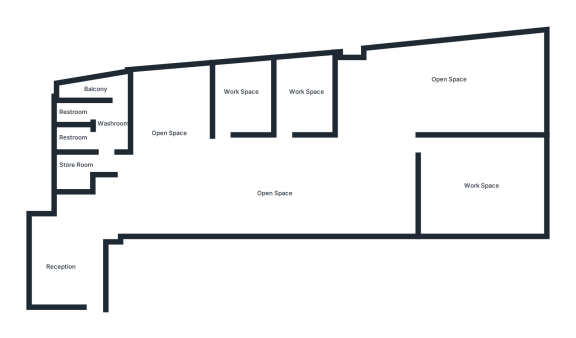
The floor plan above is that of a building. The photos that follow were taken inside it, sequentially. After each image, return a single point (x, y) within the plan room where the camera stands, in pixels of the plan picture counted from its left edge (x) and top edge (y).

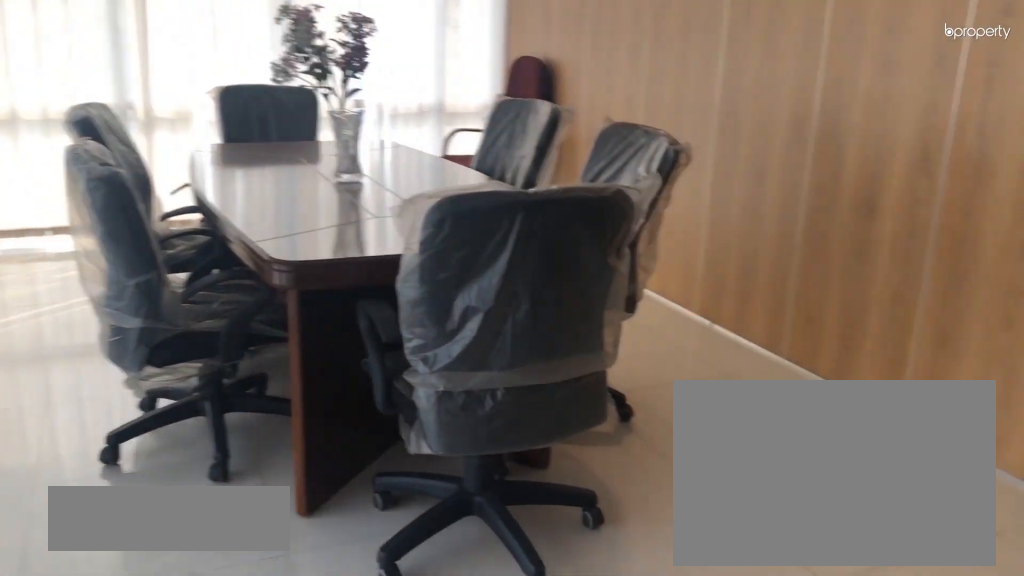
(456, 87)
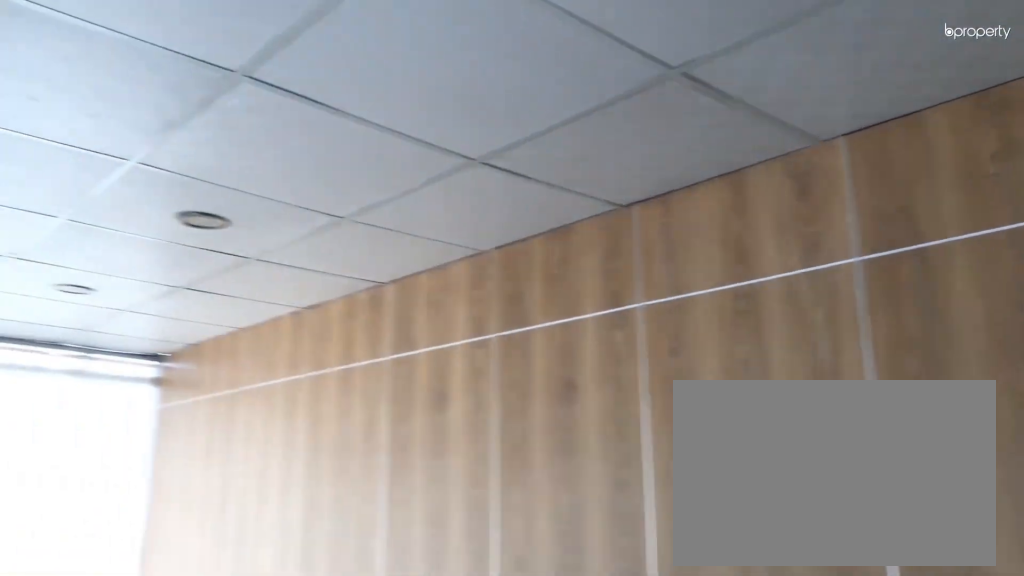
(456, 87)
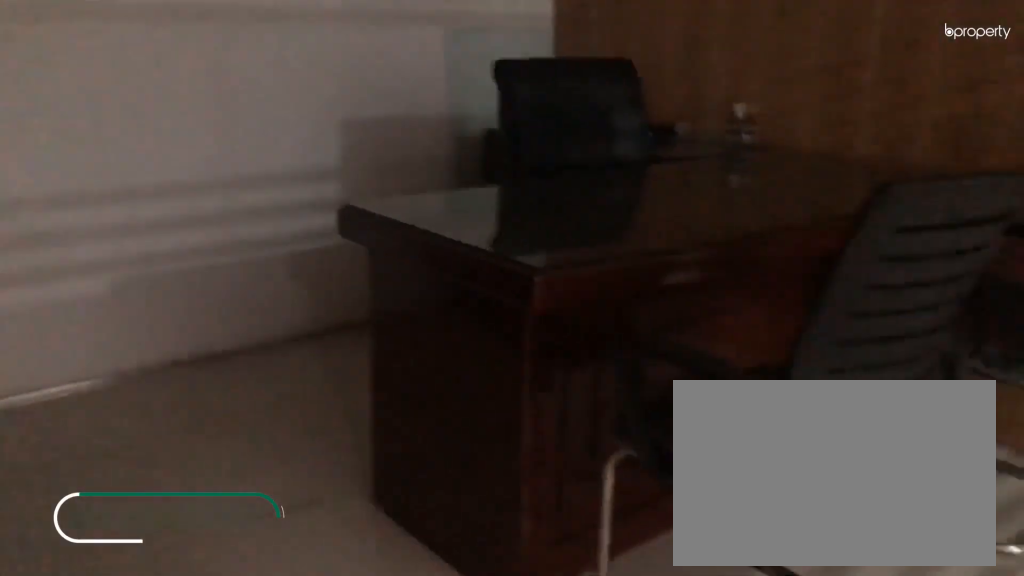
(295, 101)
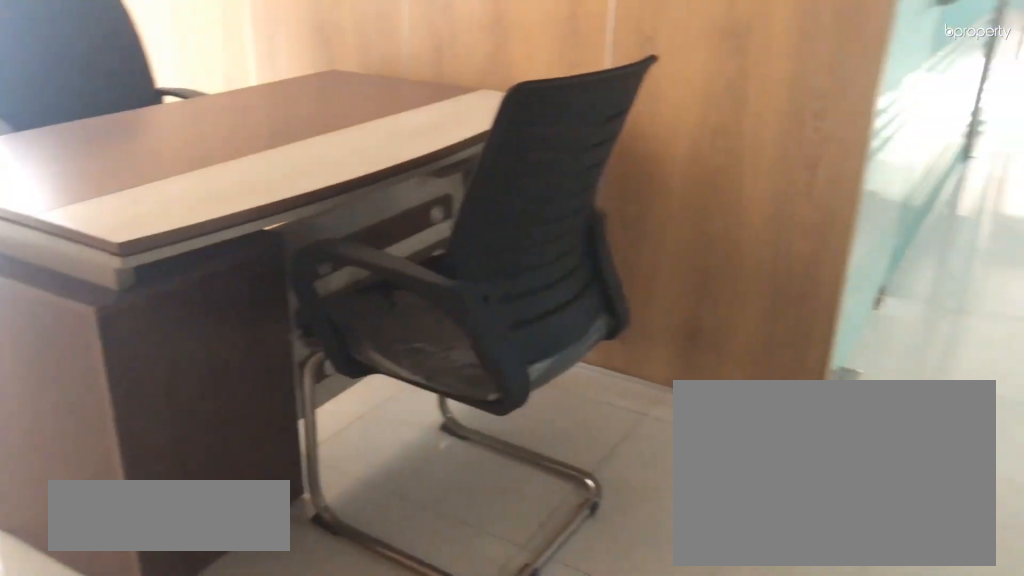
(175, 138)
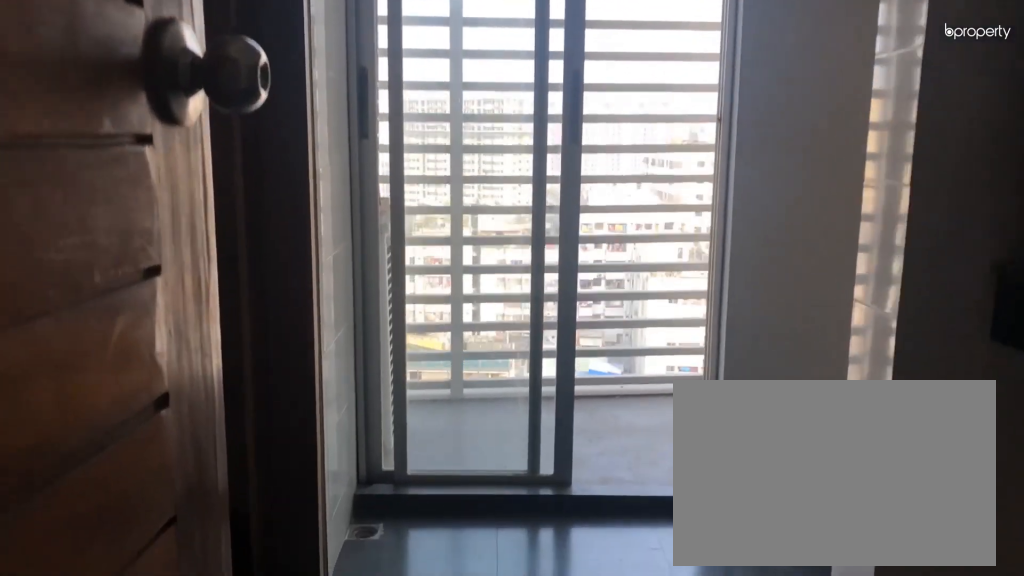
(111, 136)
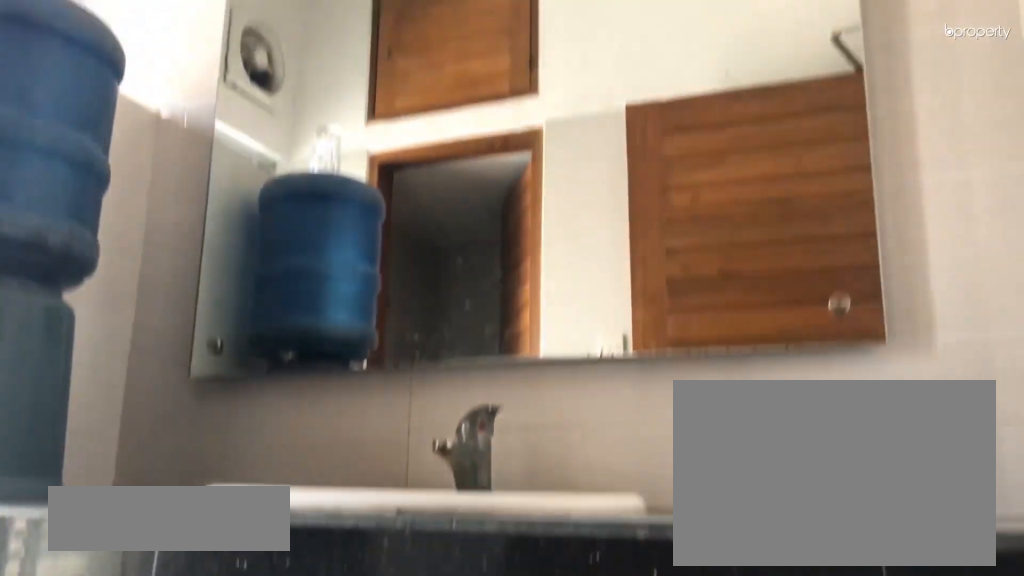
(111, 136)
